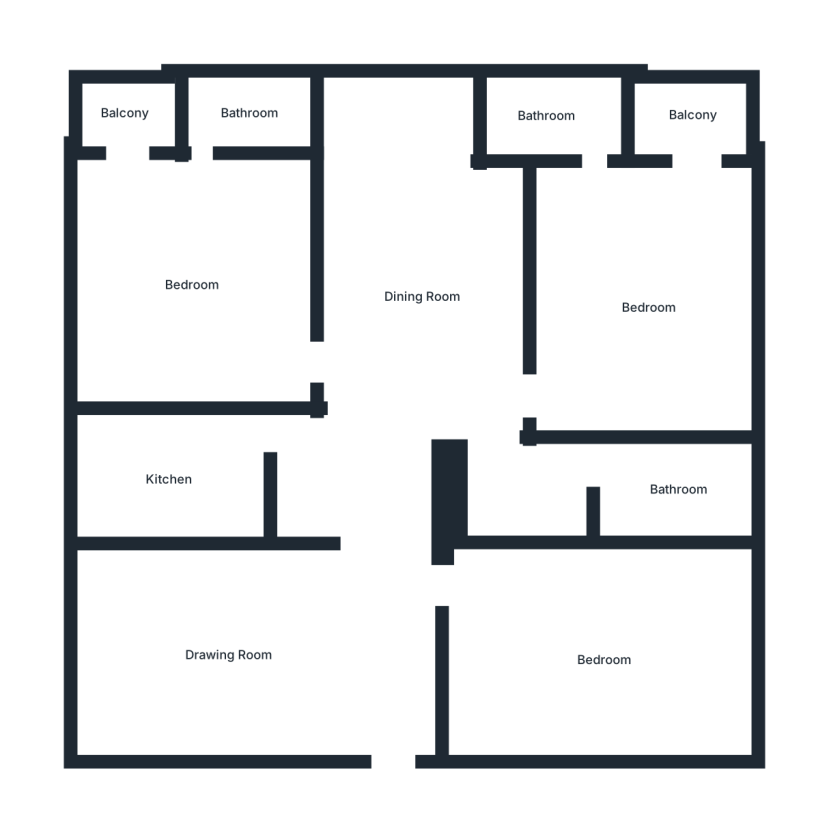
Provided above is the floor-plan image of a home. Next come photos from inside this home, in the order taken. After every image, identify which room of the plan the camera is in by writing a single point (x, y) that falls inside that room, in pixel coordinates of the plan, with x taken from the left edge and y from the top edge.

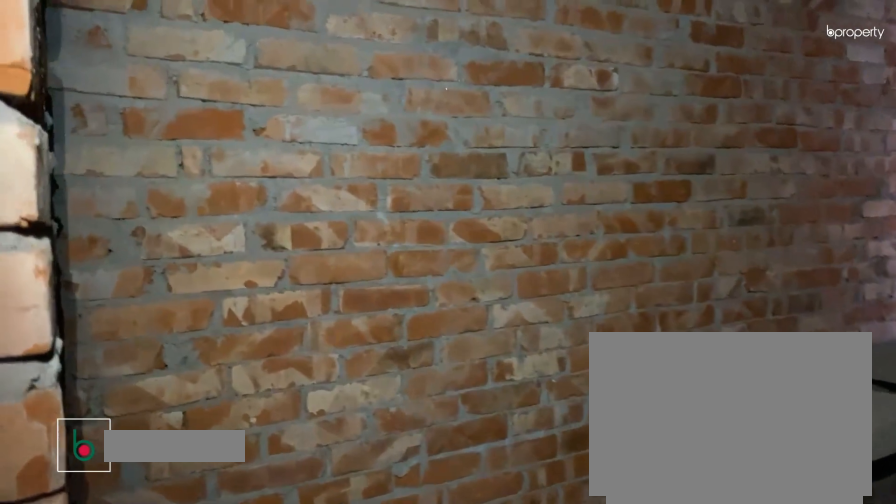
(168, 481)
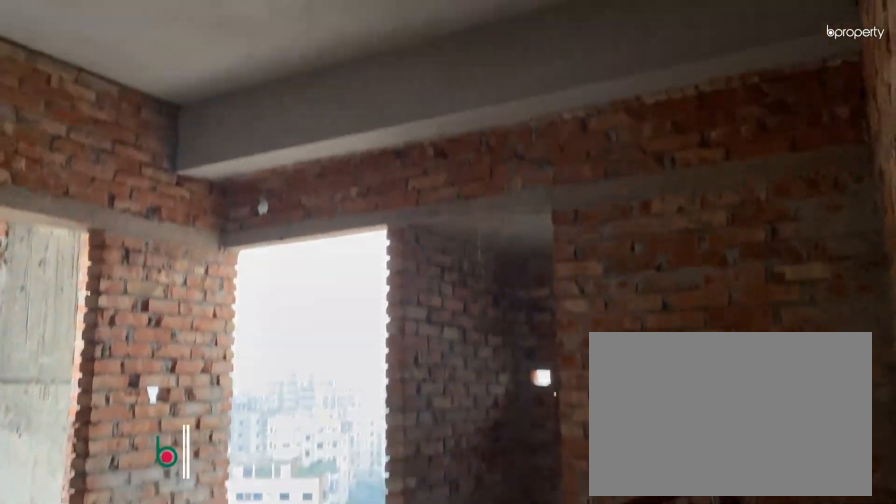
(191, 285)
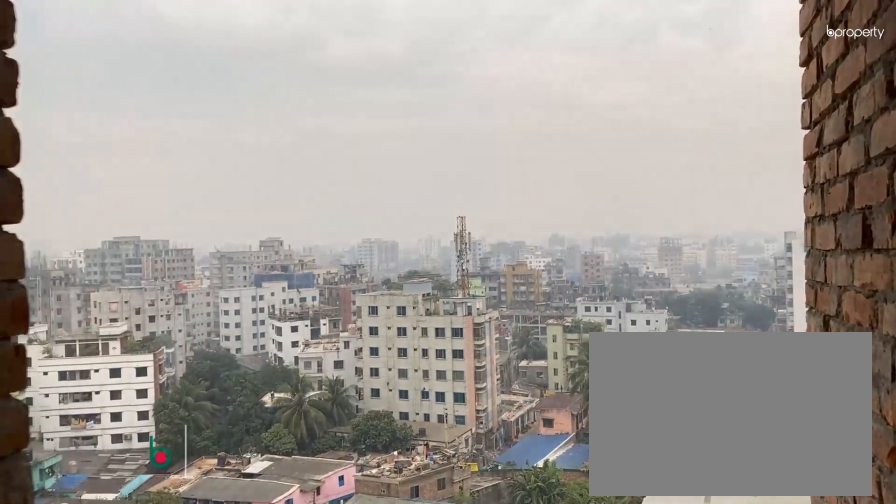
(123, 113)
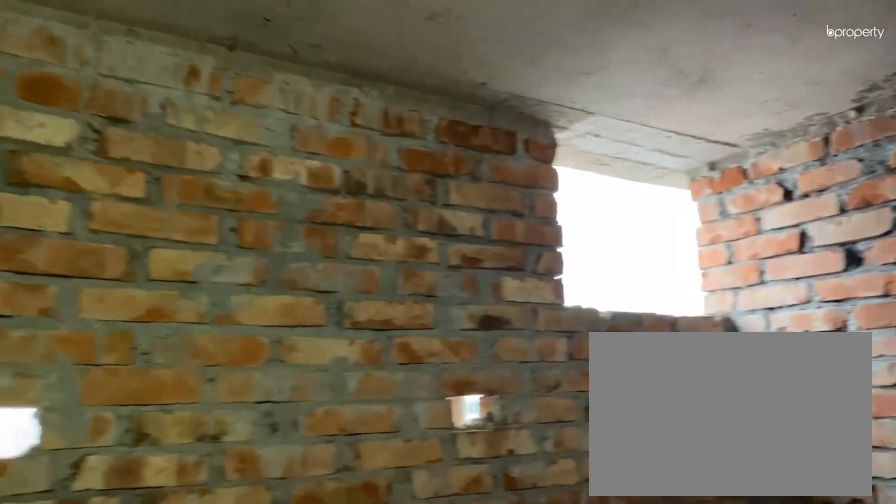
(250, 112)
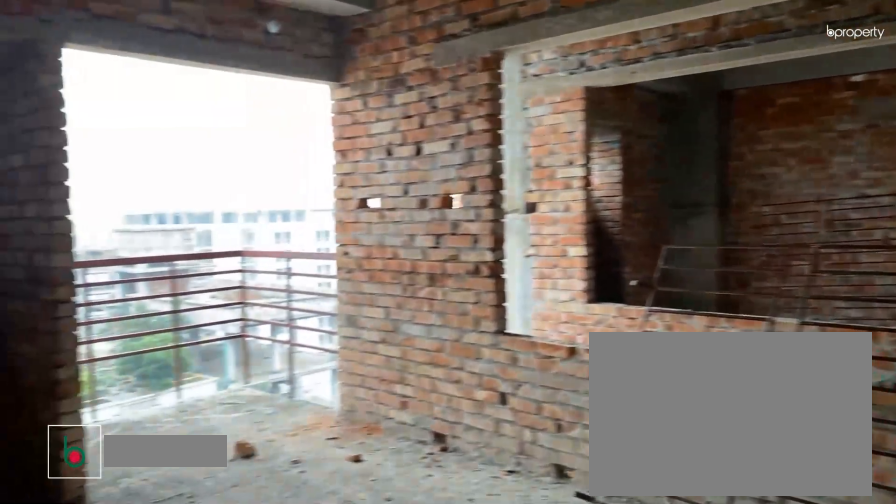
(648, 309)
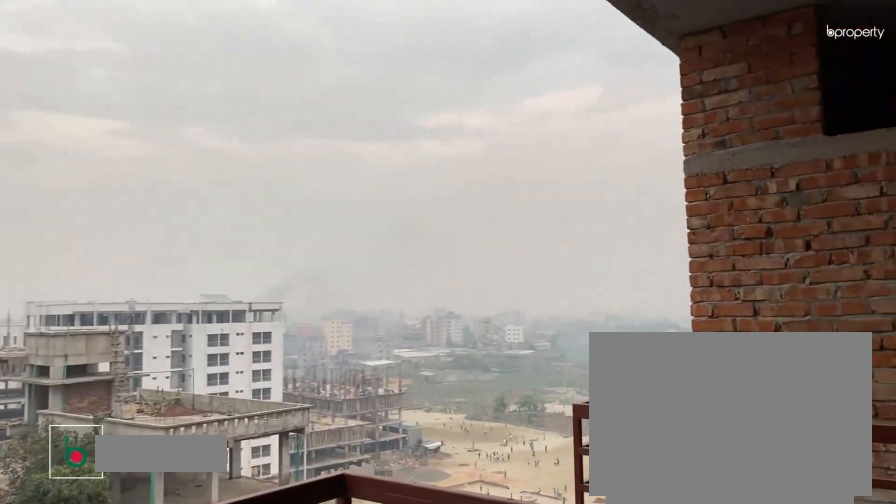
(693, 115)
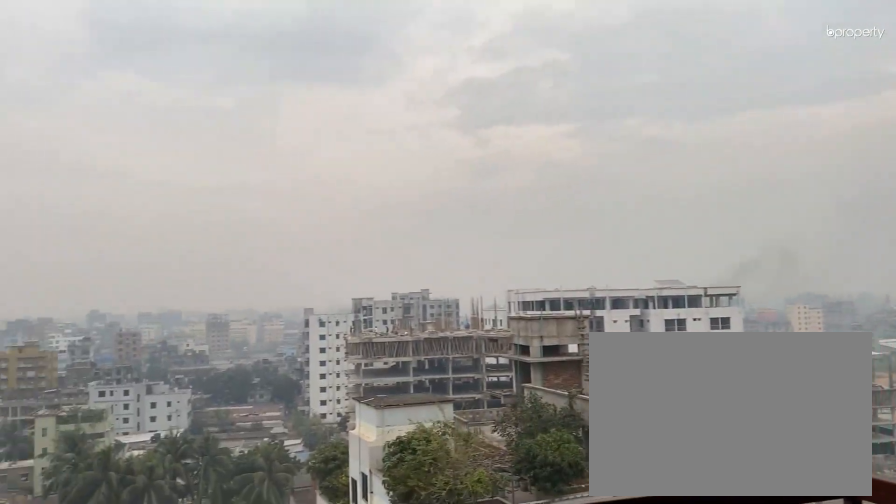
(693, 115)
